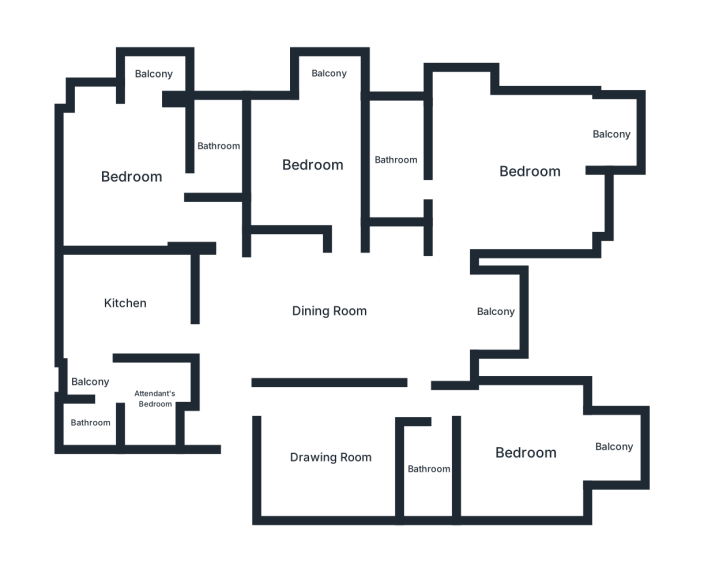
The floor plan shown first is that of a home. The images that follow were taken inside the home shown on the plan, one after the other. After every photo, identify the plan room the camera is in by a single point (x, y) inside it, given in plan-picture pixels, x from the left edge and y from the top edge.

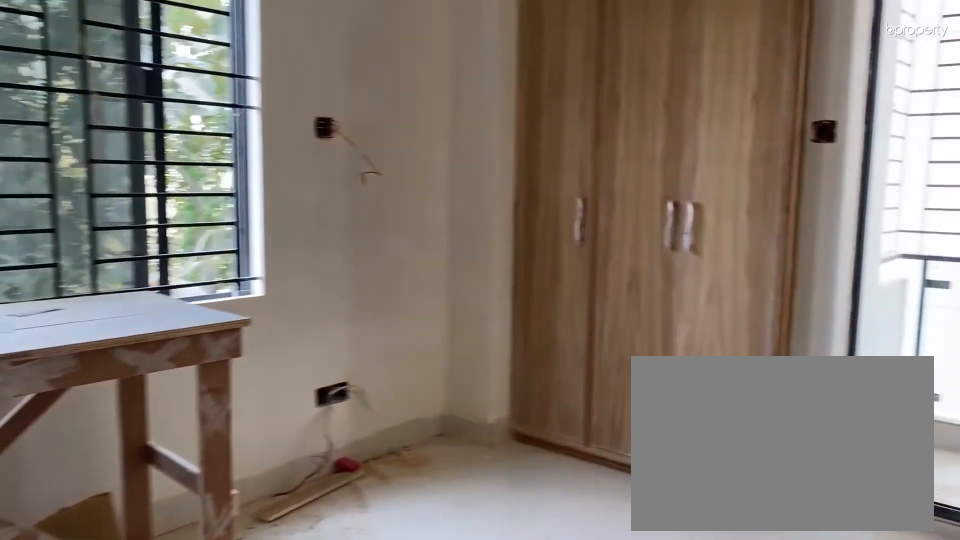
(130, 177)
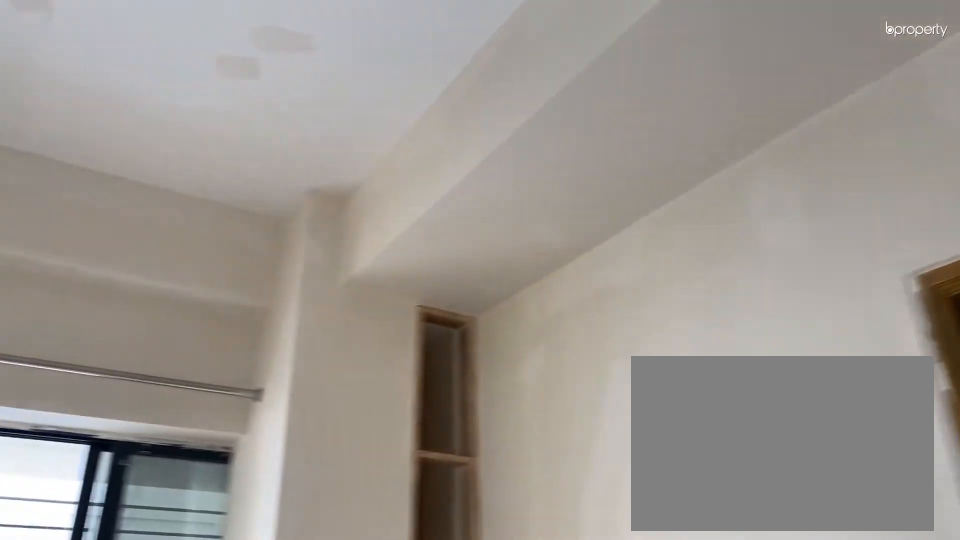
(130, 177)
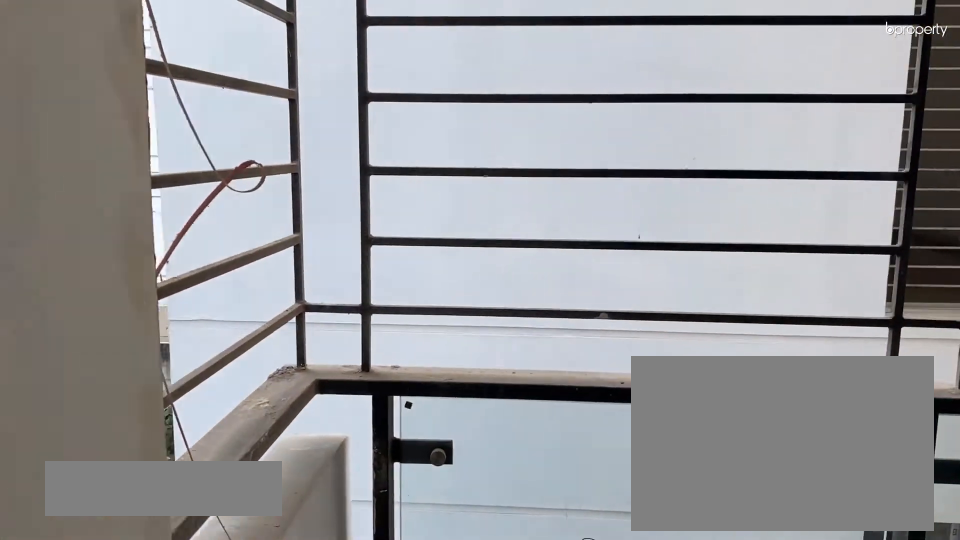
(155, 73)
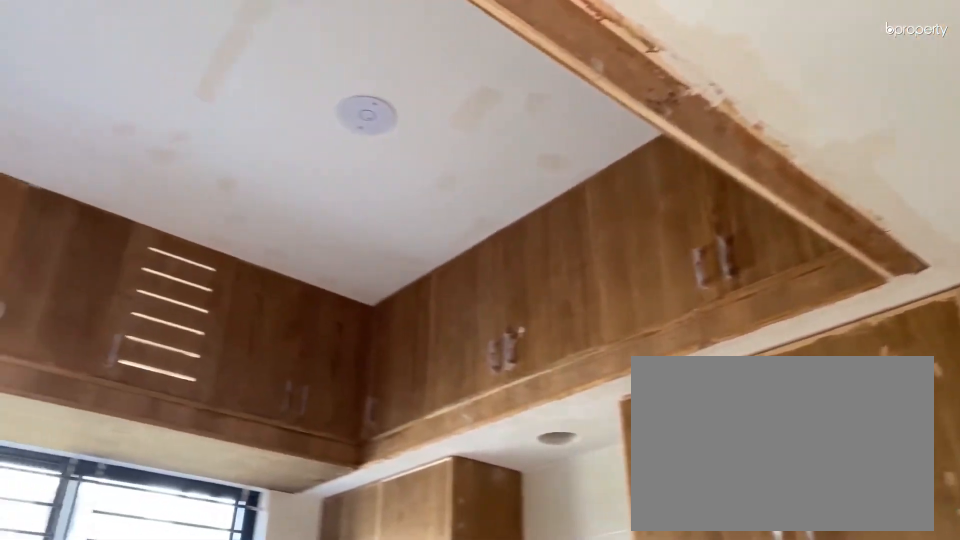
(125, 301)
